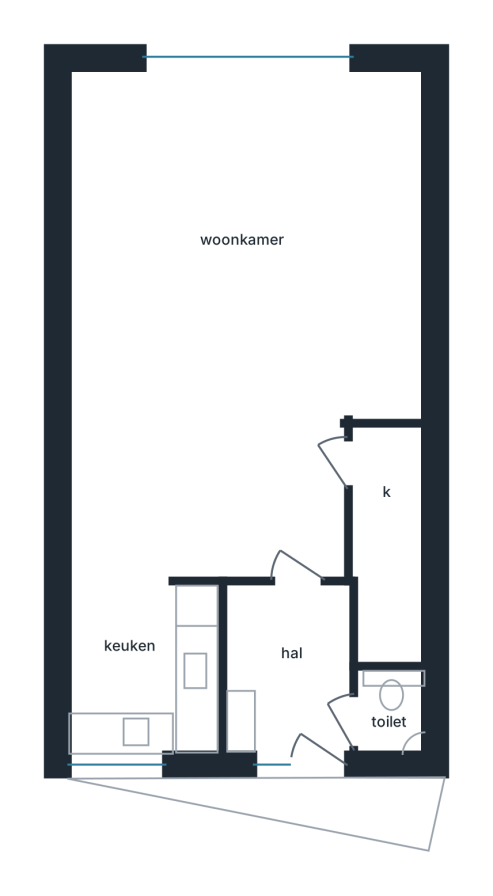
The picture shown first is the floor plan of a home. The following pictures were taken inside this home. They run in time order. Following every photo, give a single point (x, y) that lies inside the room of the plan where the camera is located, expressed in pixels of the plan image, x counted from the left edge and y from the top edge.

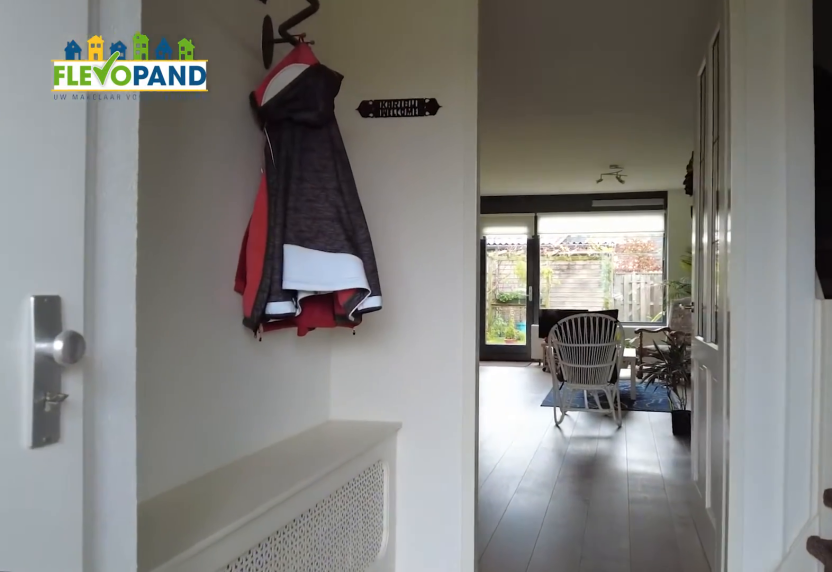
(295, 666)
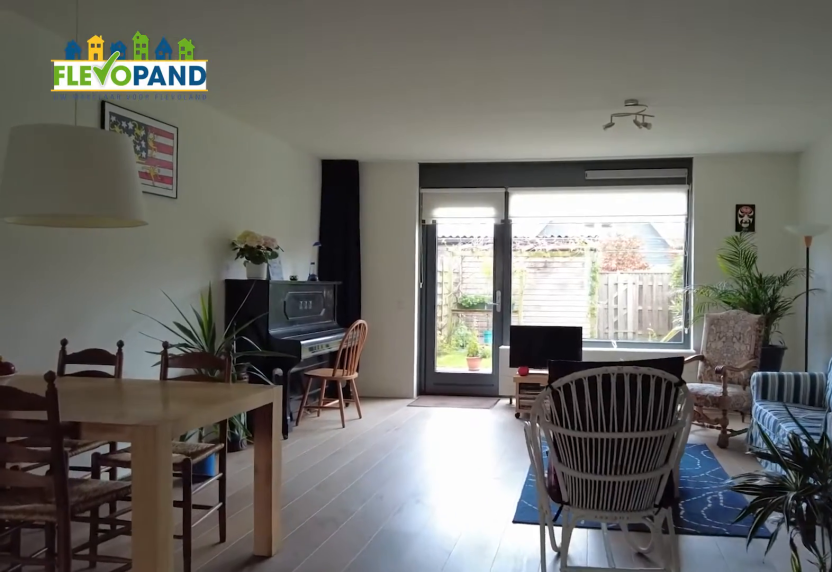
(277, 308)
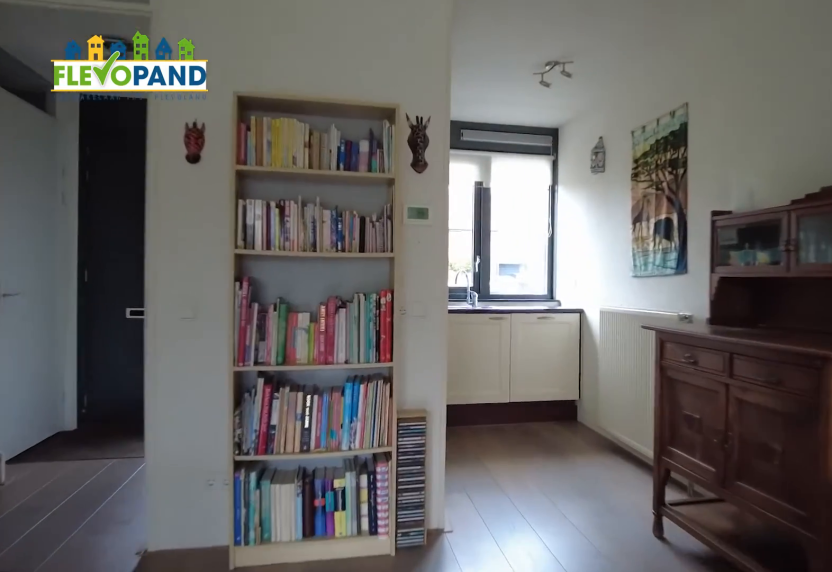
(277, 308)
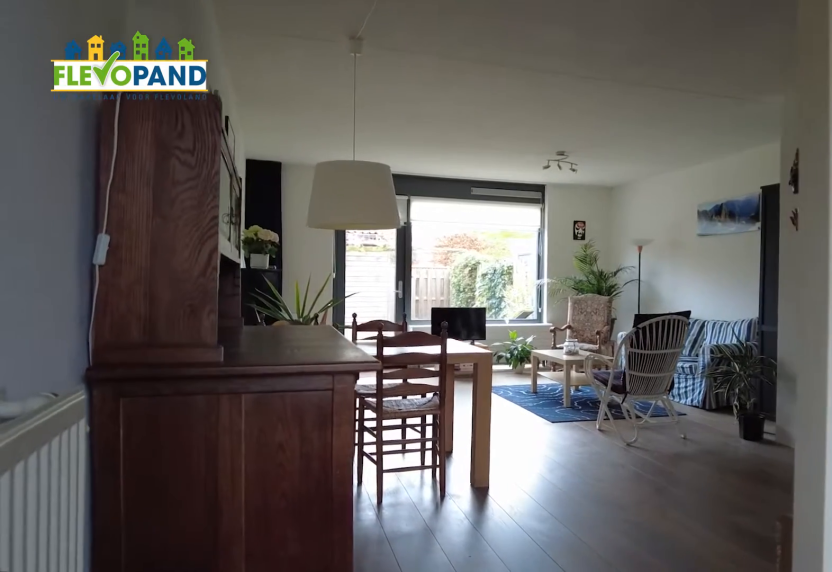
(141, 670)
